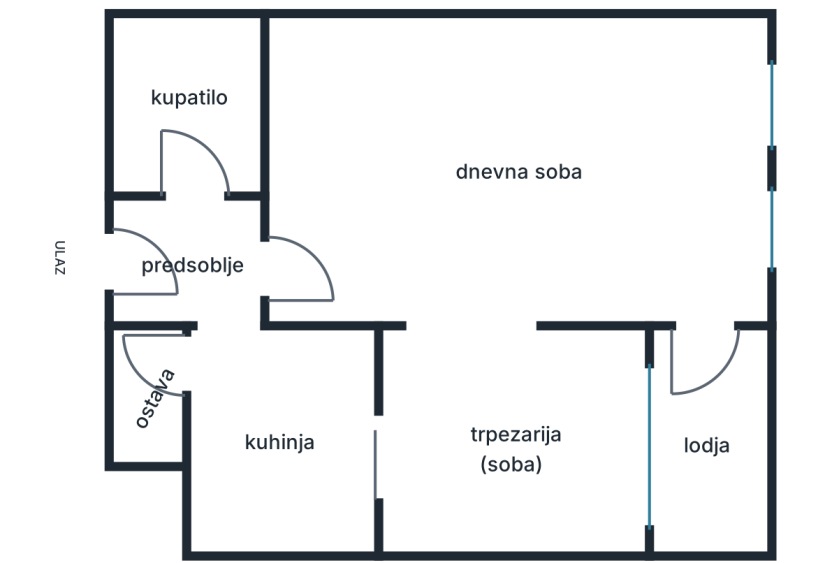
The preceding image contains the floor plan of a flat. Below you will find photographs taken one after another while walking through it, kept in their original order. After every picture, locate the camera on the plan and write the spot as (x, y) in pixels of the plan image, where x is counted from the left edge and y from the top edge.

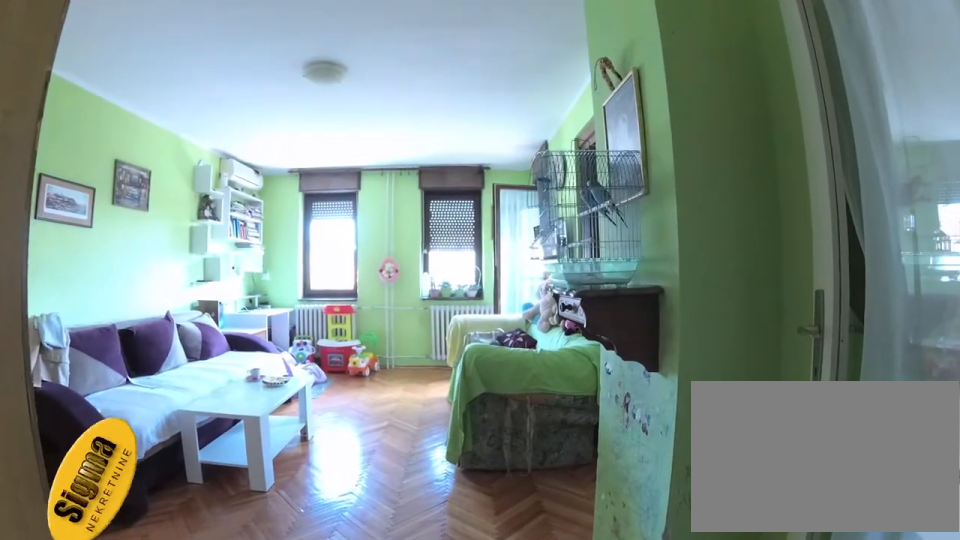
(283, 258)
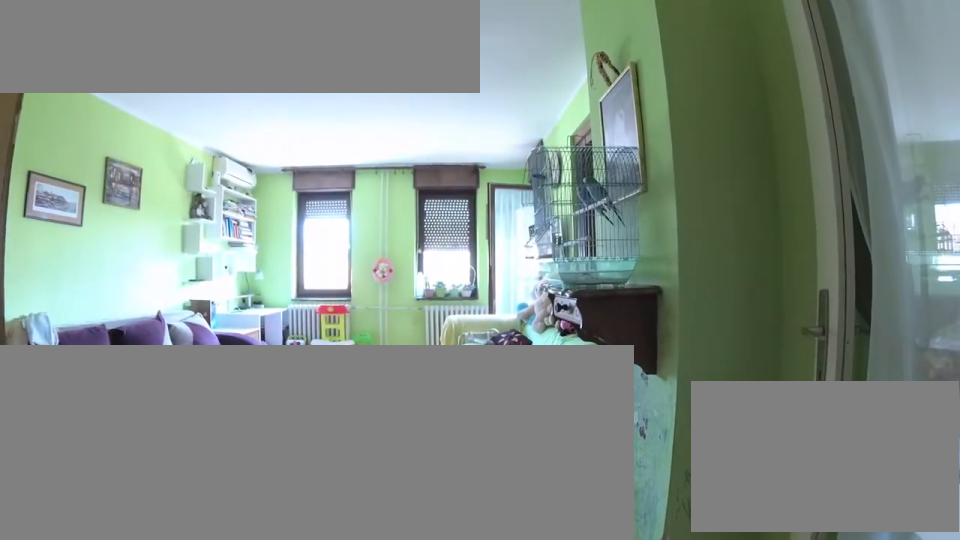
(286, 259)
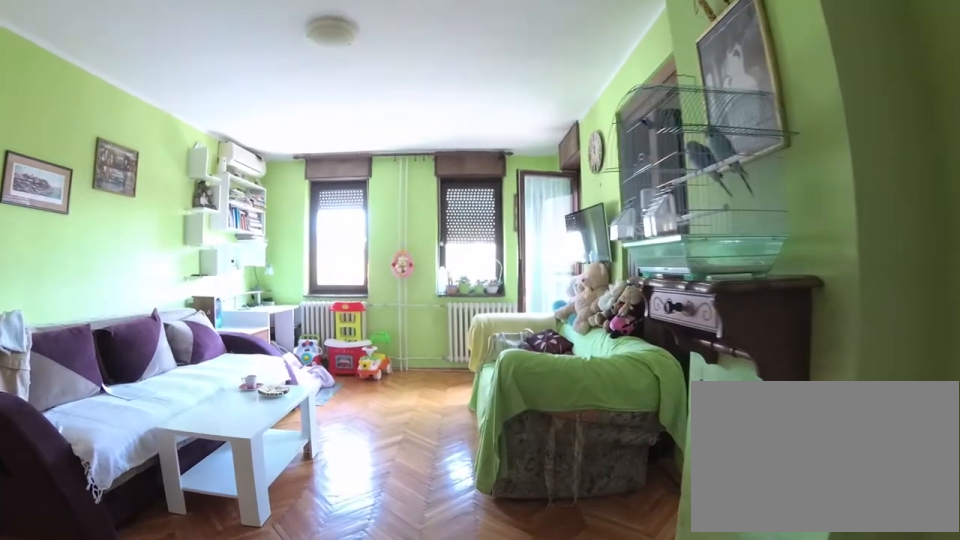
(300, 252)
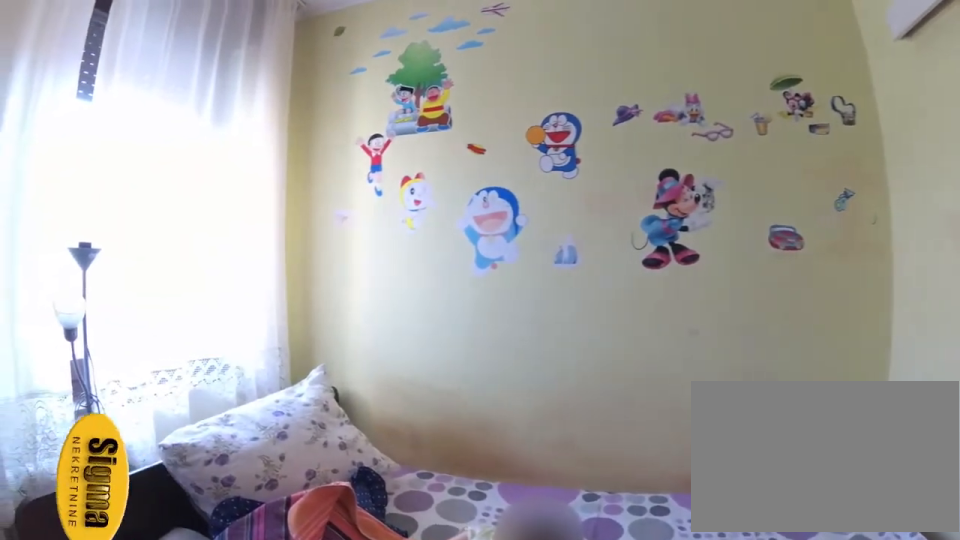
(511, 427)
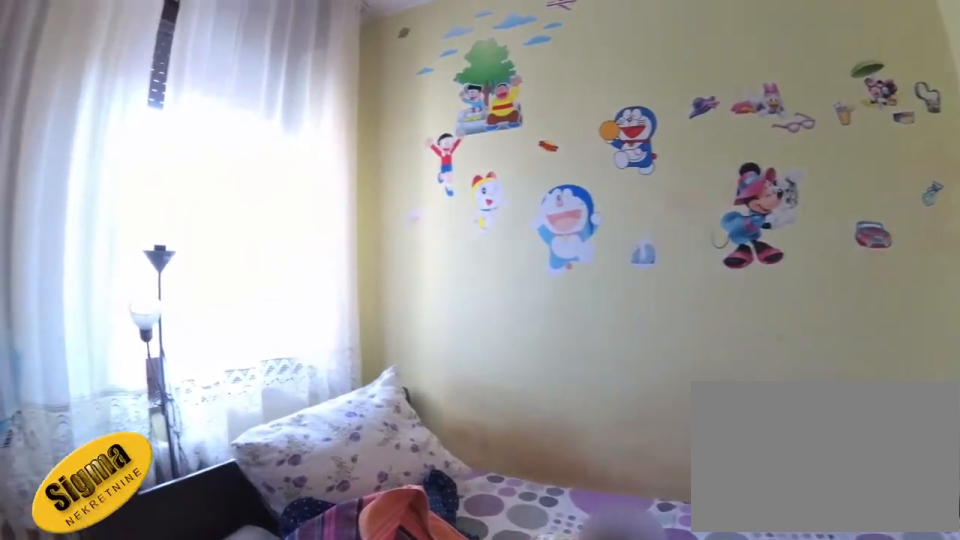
(520, 438)
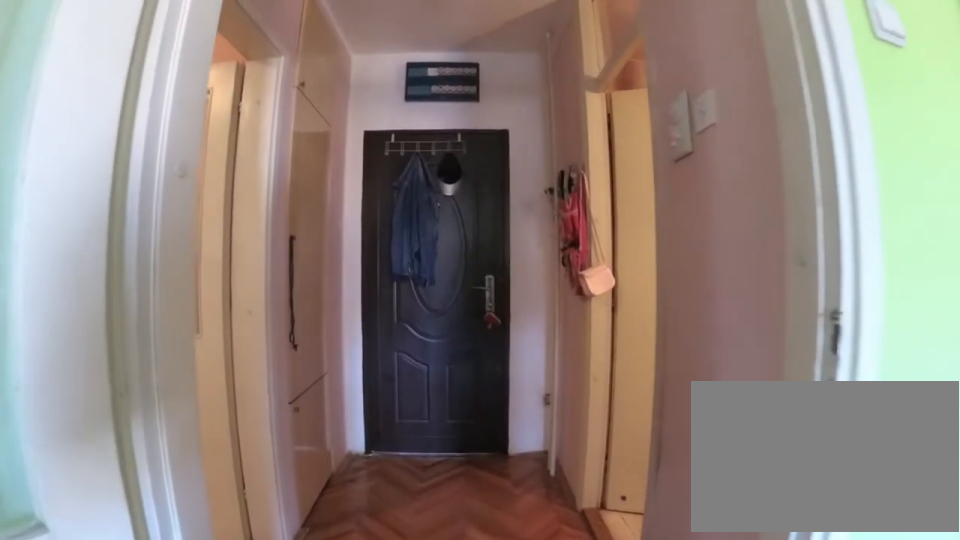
(362, 269)
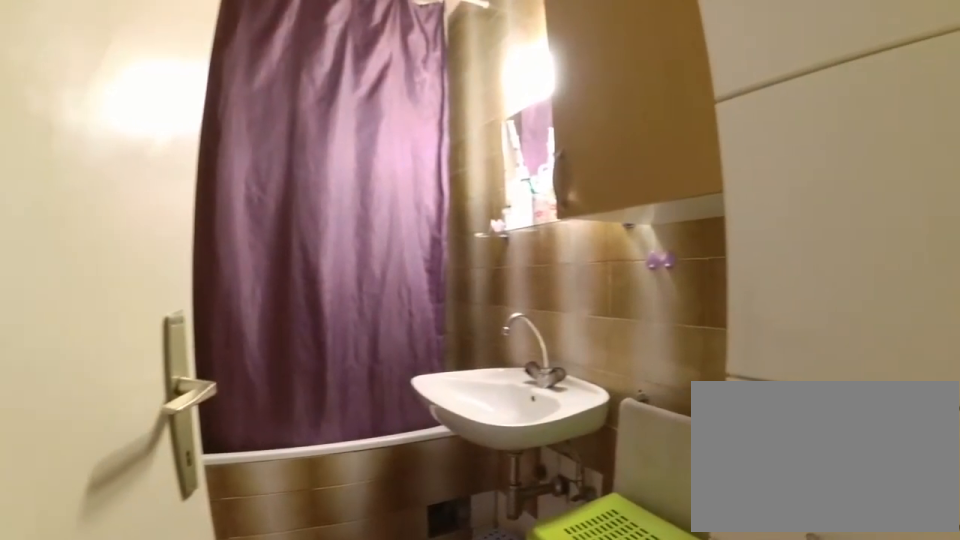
(205, 227)
